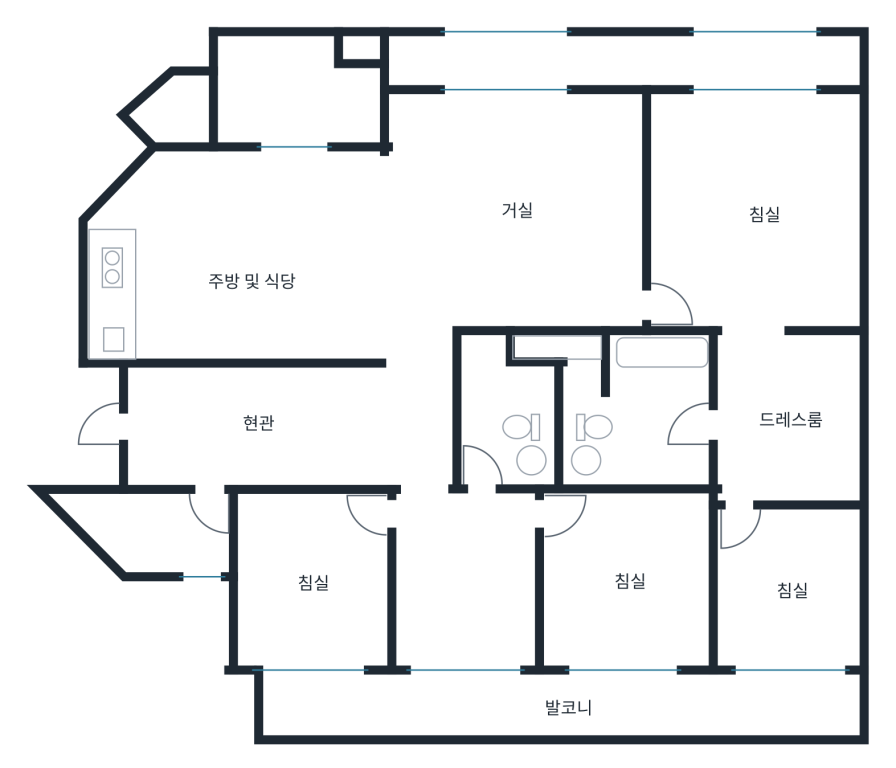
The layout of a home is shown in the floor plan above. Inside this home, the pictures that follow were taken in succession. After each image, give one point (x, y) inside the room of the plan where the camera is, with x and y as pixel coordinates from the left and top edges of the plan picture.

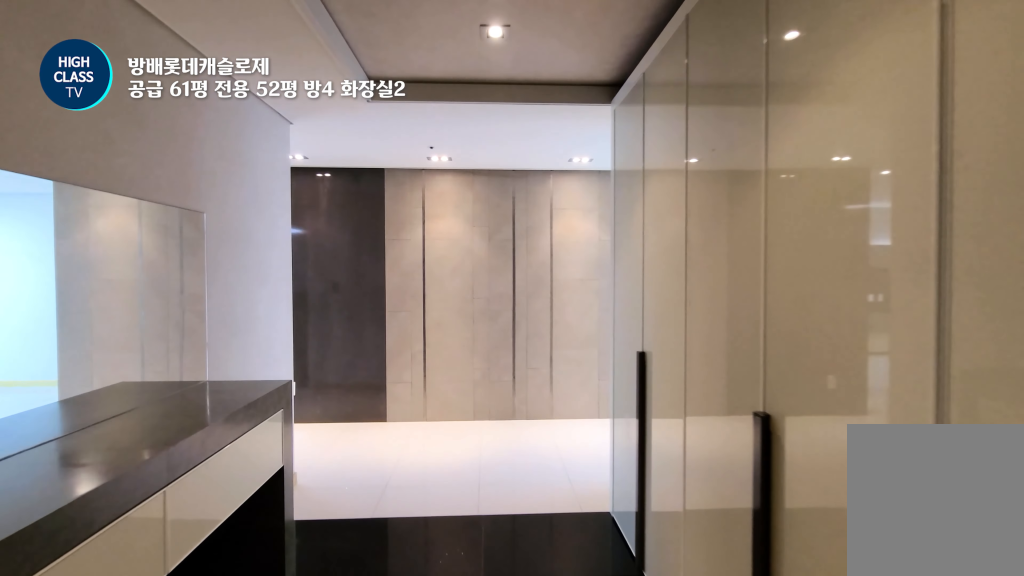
(258, 423)
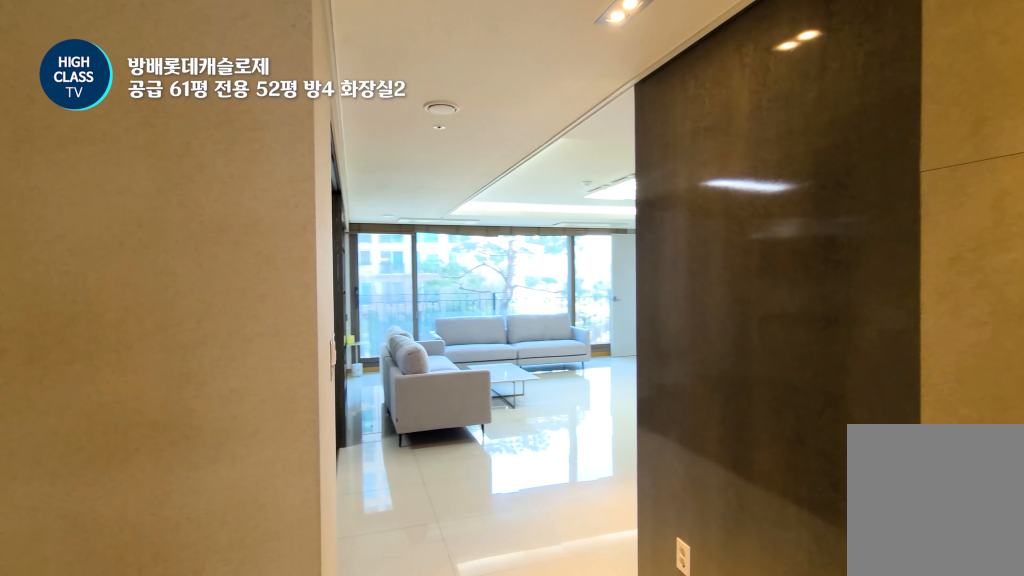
(418, 407)
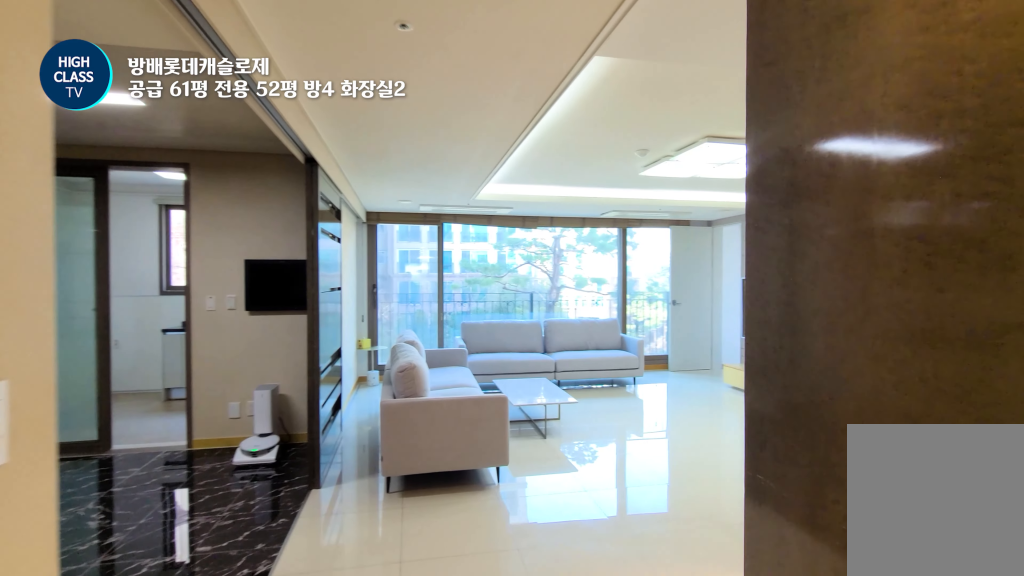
(418, 407)
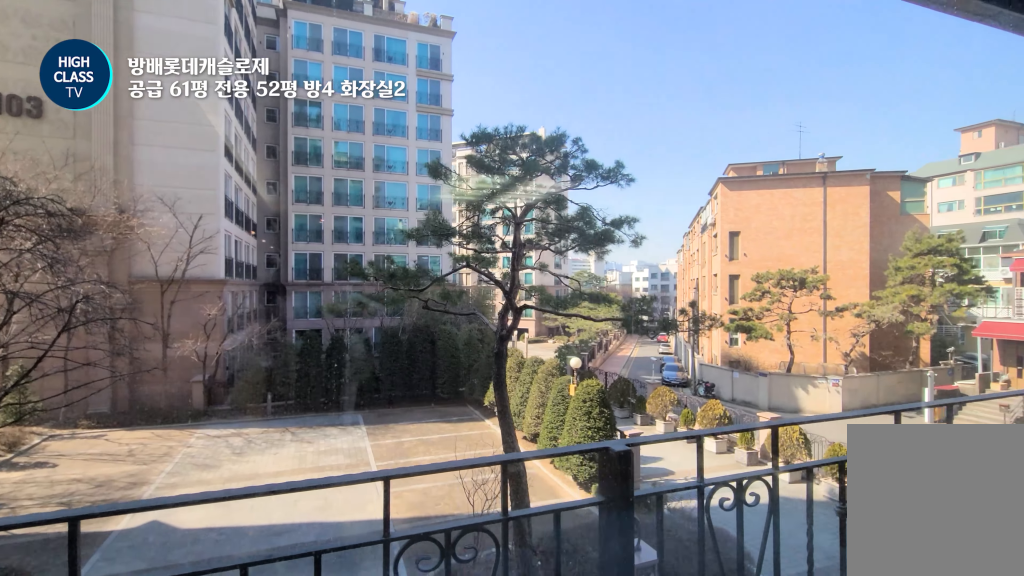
(515, 196)
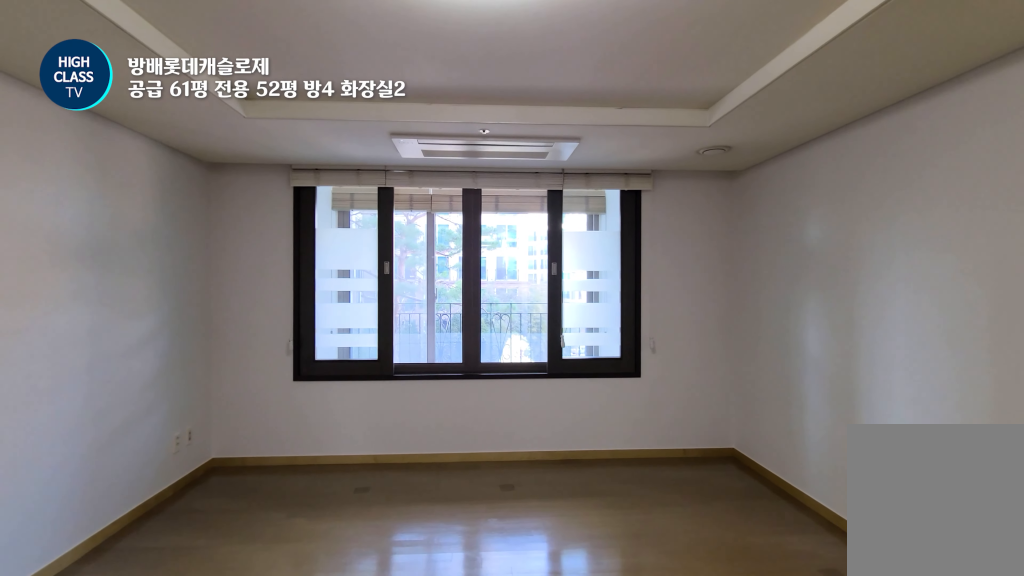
(753, 181)
